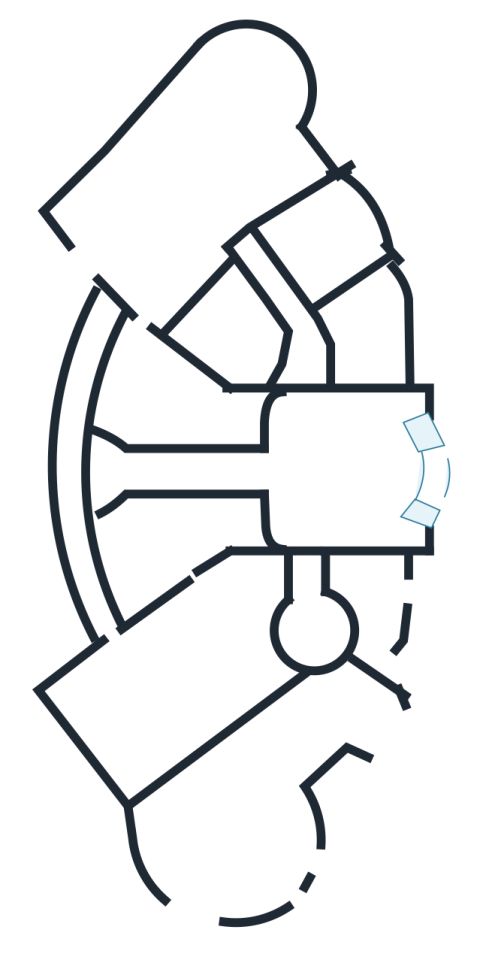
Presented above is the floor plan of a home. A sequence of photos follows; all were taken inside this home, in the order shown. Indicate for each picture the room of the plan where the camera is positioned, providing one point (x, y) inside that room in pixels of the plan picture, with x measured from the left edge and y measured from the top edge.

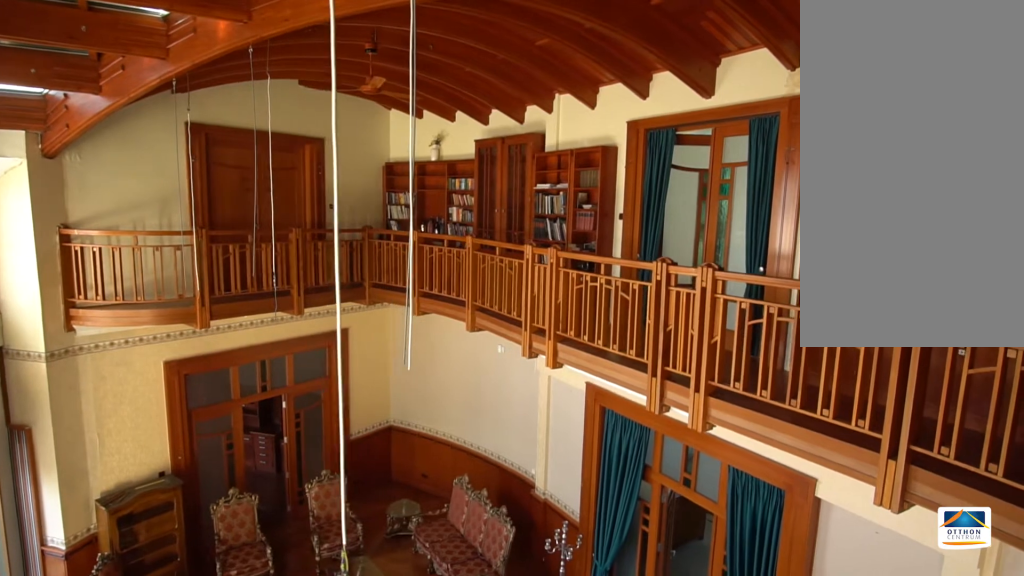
(218, 476)
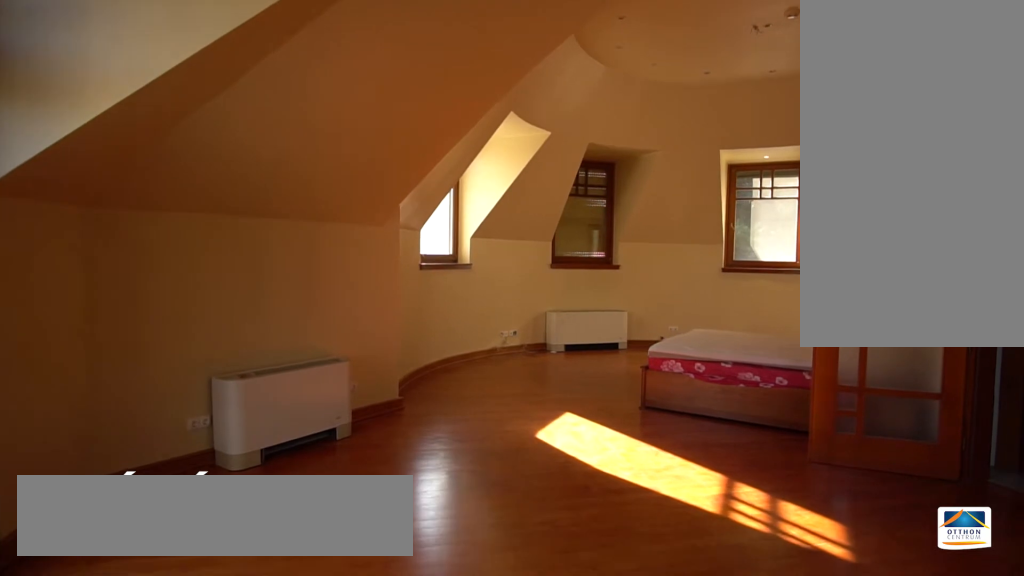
(243, 99)
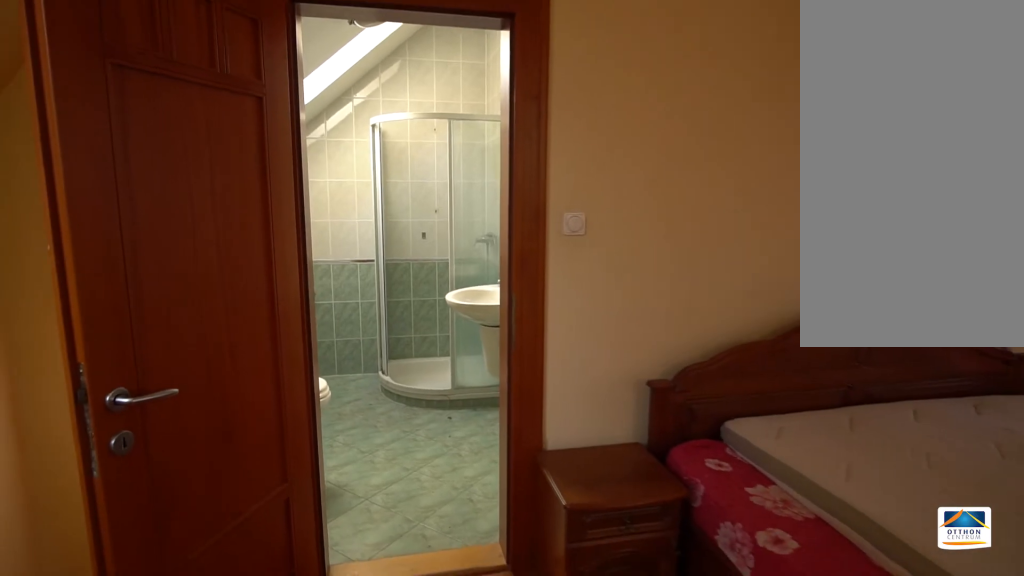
(244, 99)
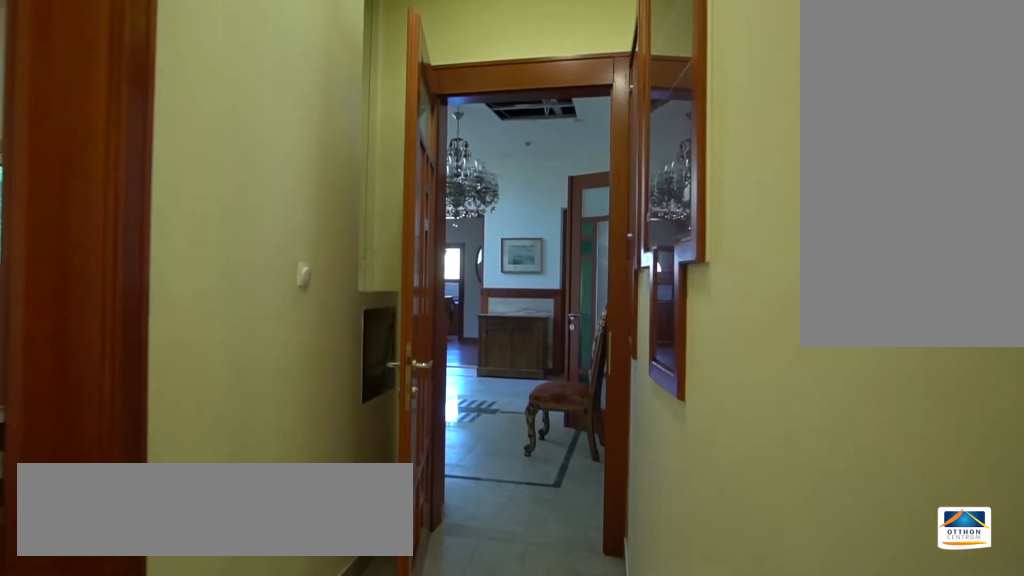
(305, 360)
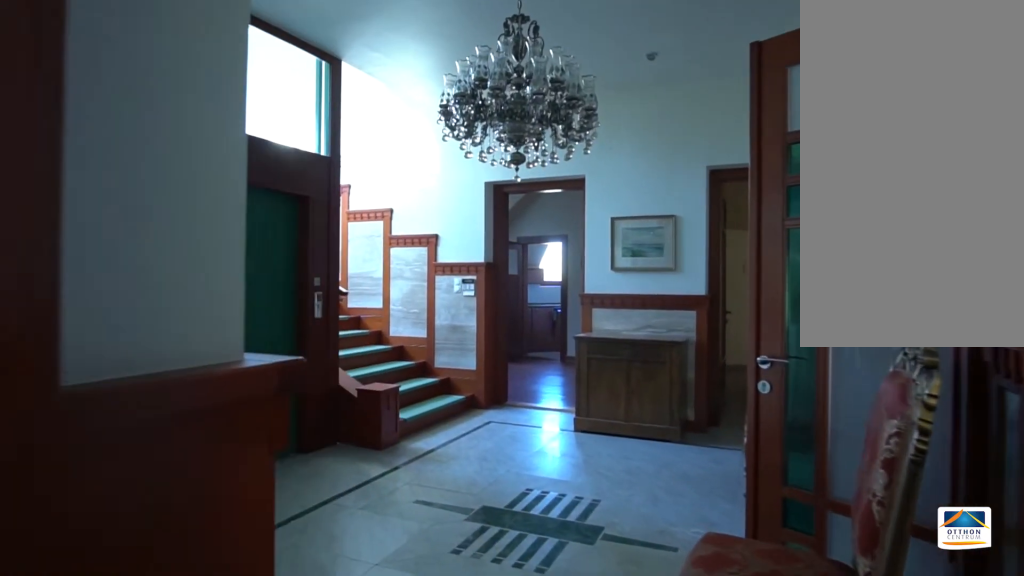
(305, 361)
